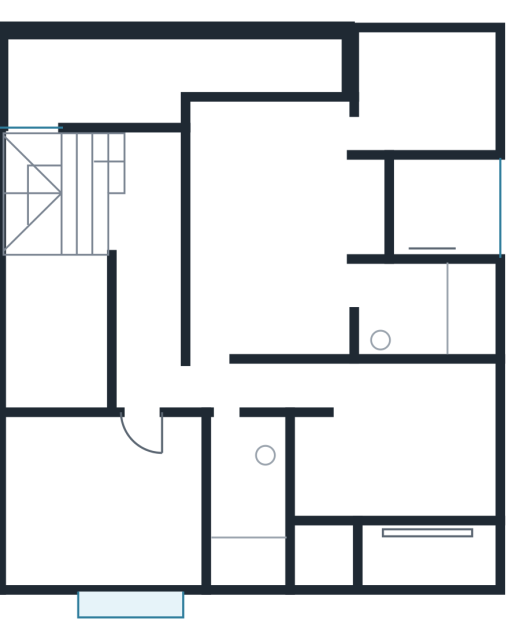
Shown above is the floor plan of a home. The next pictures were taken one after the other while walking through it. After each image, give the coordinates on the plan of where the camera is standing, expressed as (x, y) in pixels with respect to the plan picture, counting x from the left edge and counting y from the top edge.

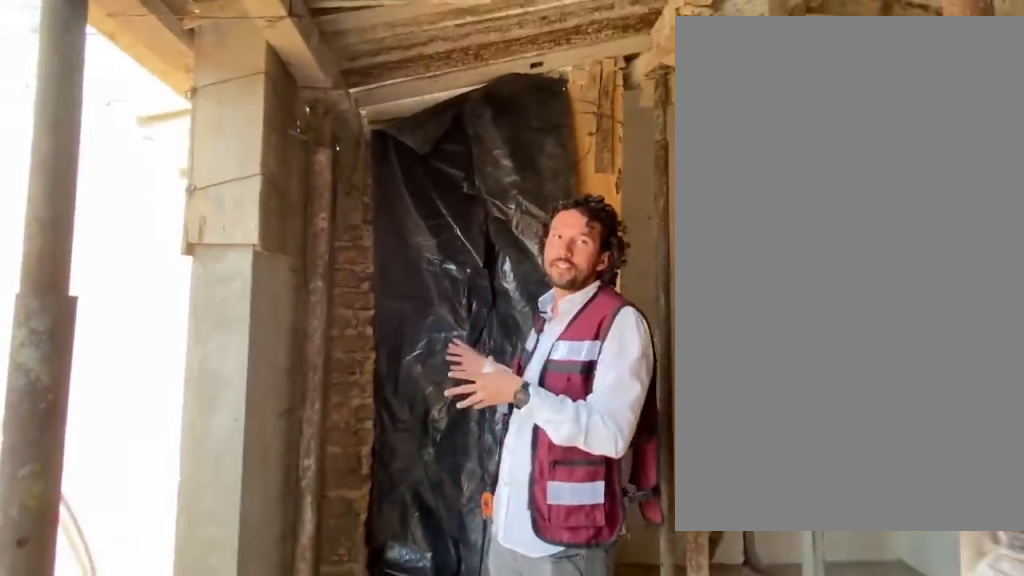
(223, 142)
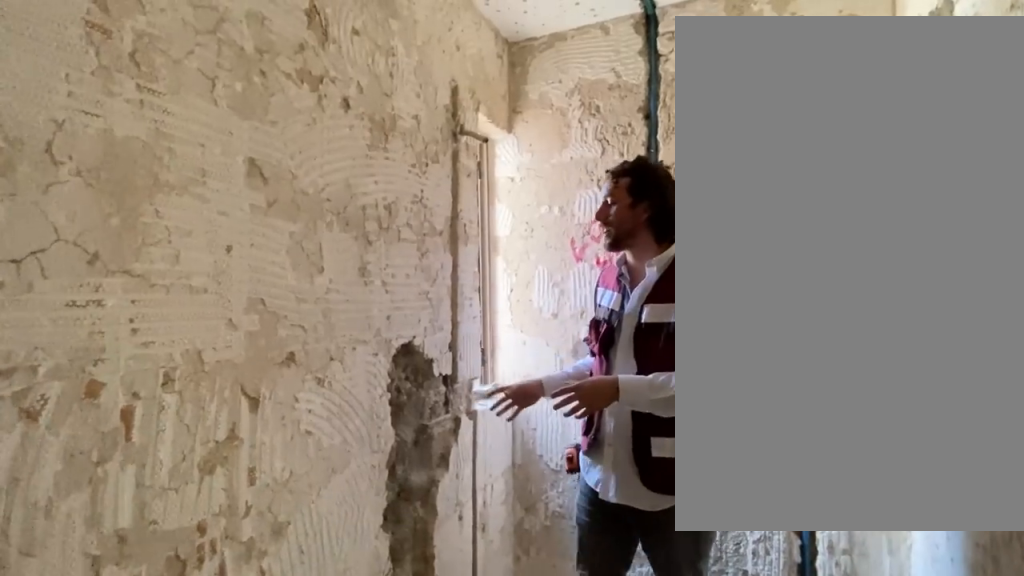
(229, 423)
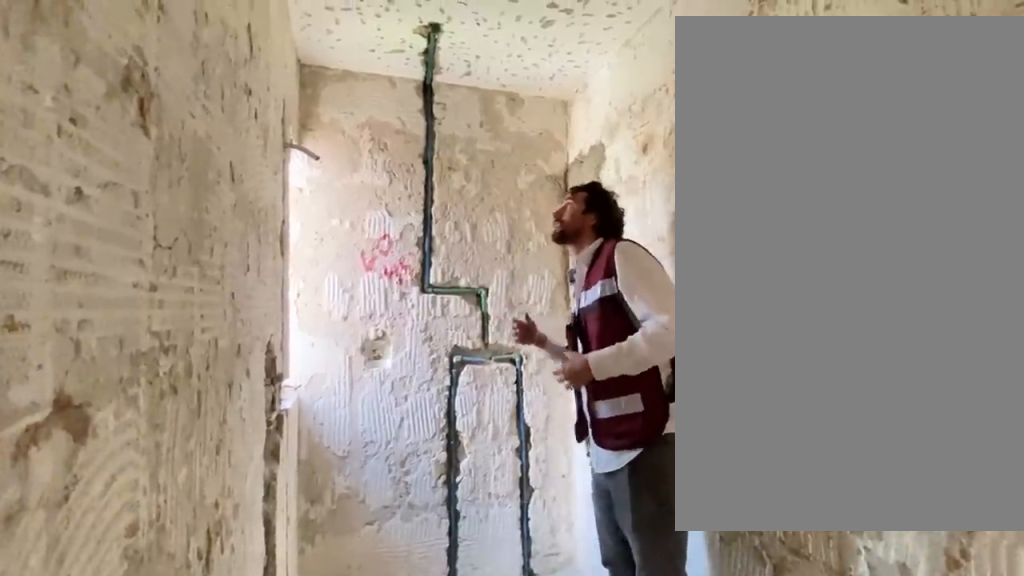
(233, 438)
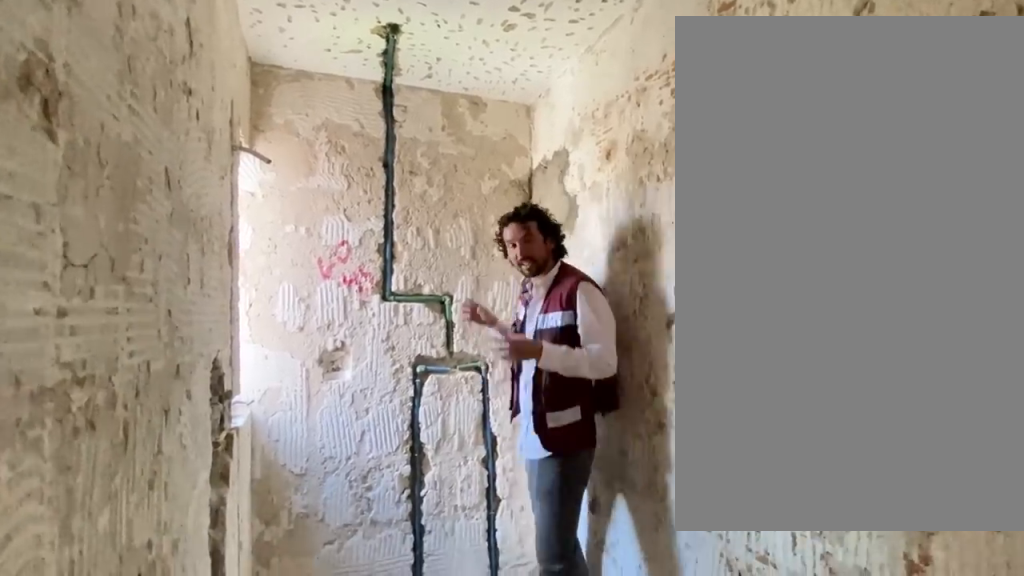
(236, 450)
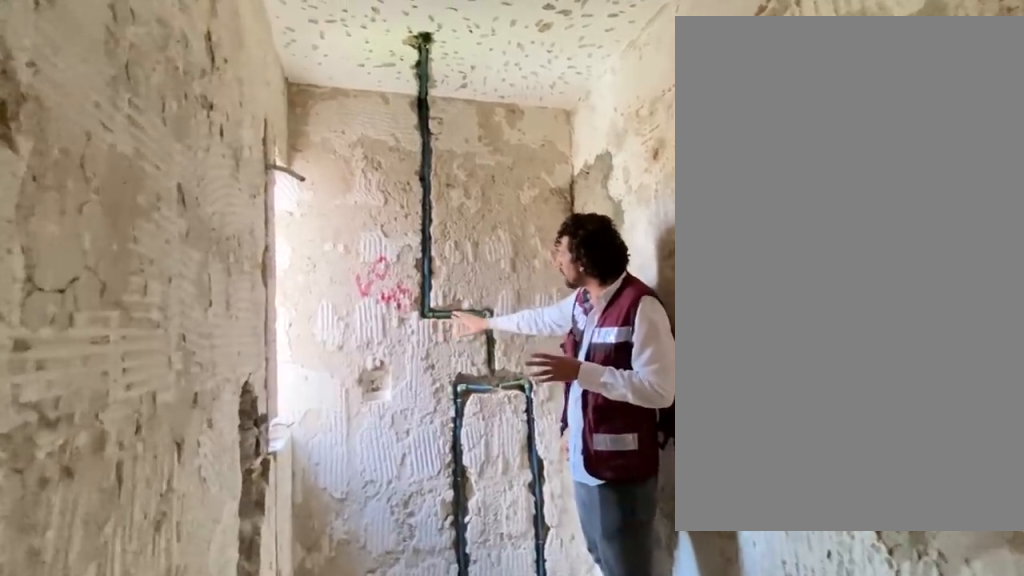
(236, 462)
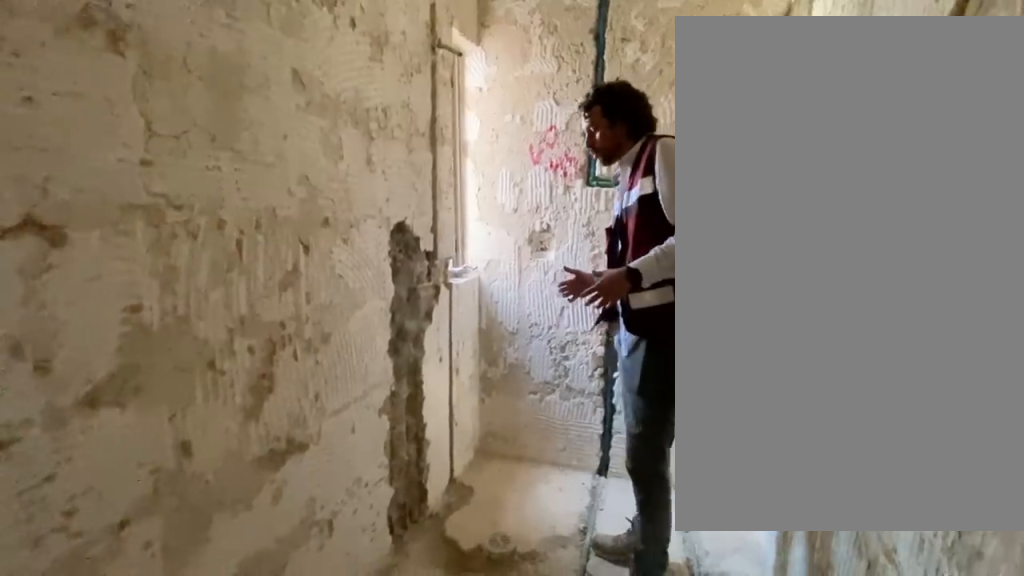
(229, 491)
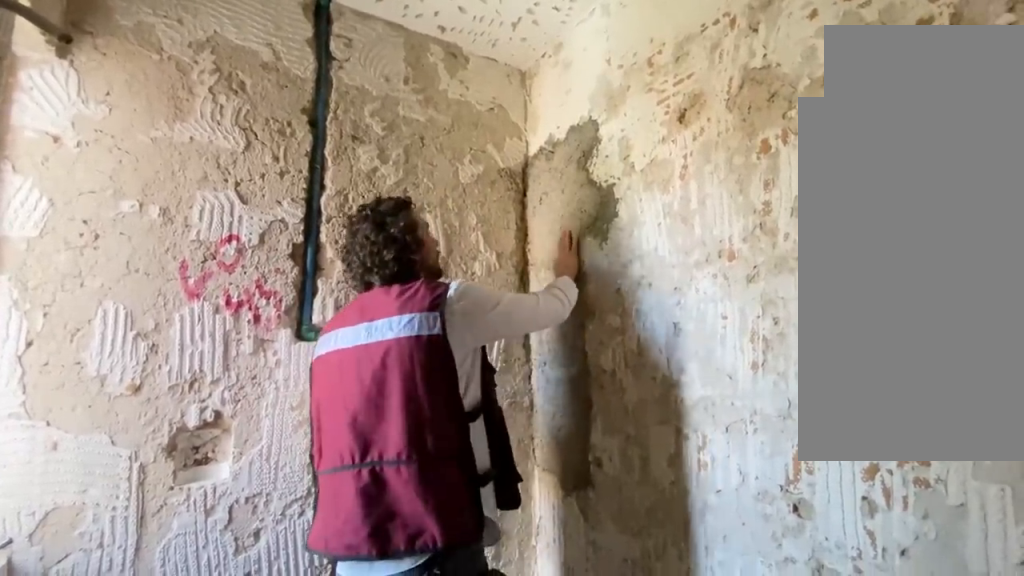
(238, 499)
